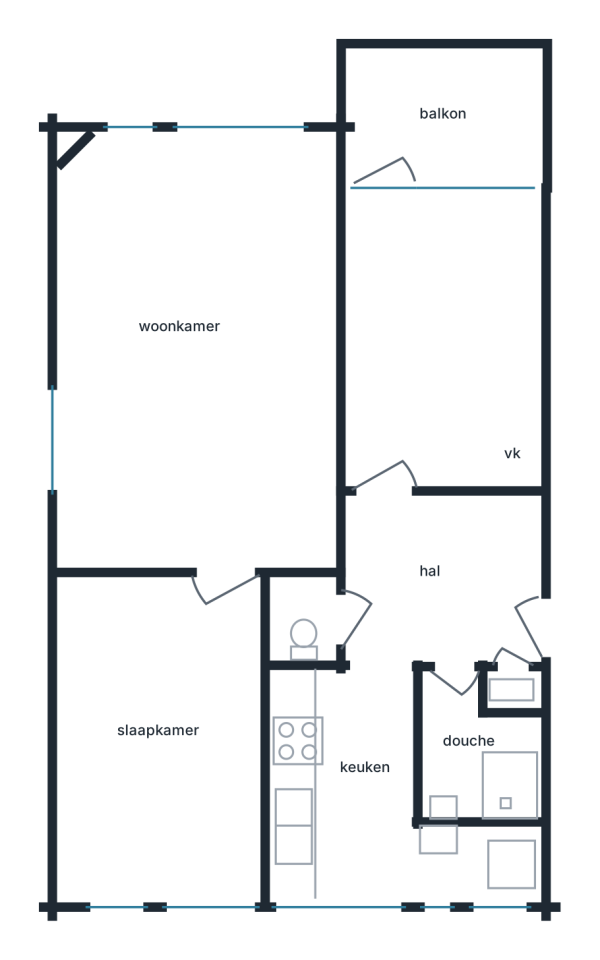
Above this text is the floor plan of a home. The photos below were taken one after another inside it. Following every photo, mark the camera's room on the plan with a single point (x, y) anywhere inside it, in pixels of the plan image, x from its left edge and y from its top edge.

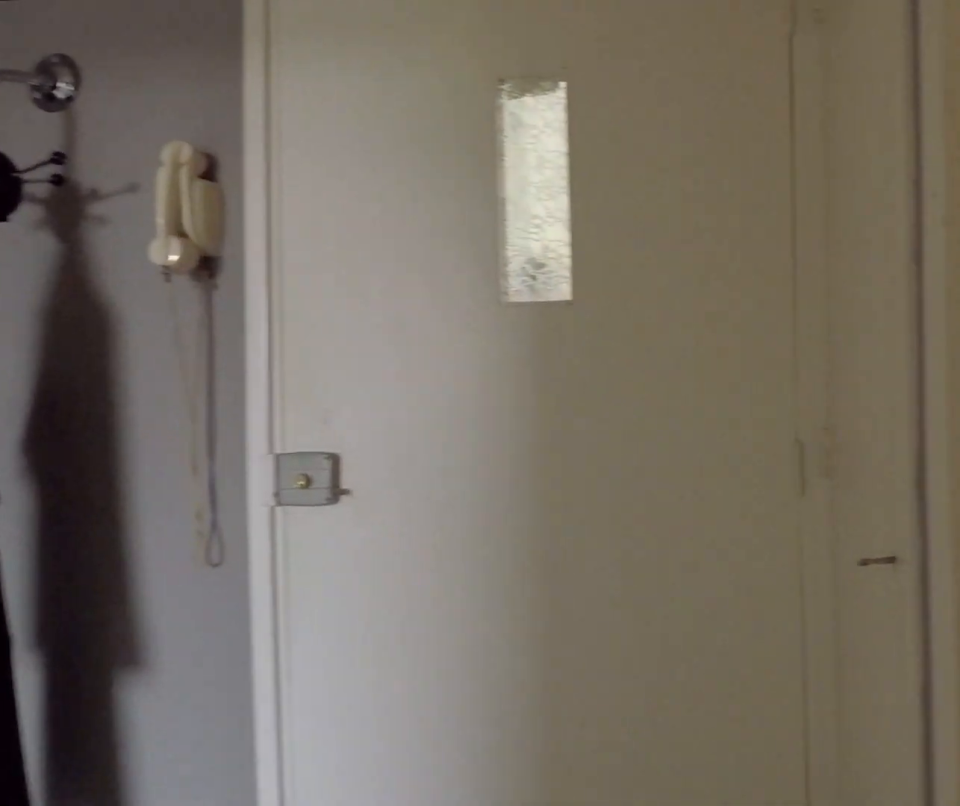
(442, 580)
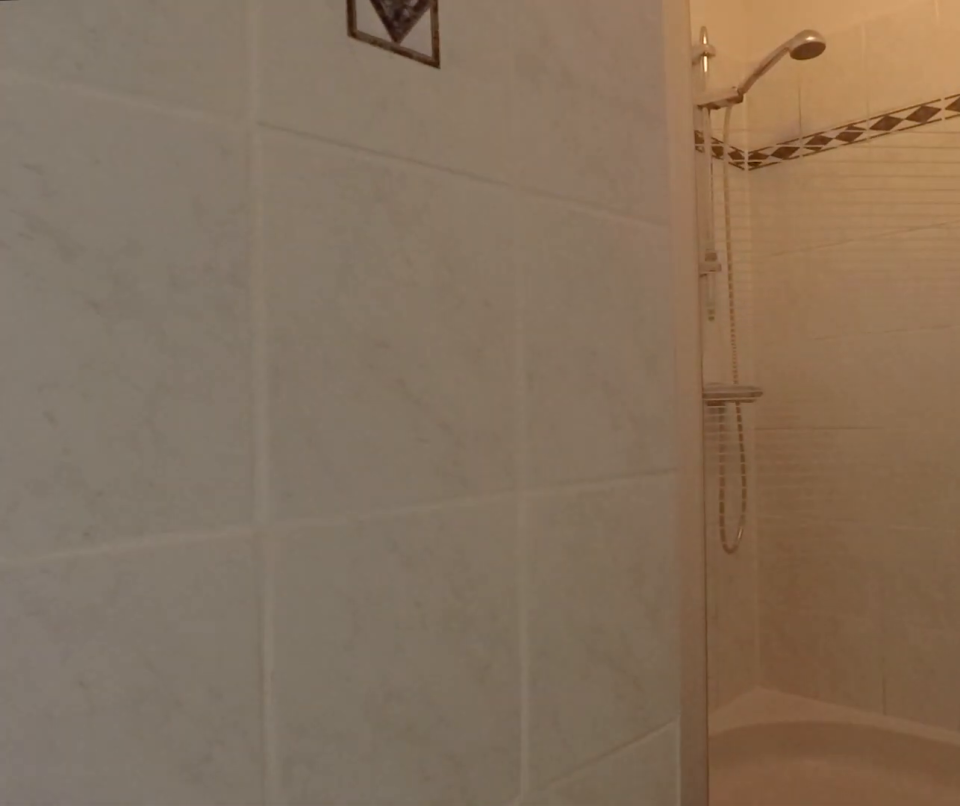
(474, 754)
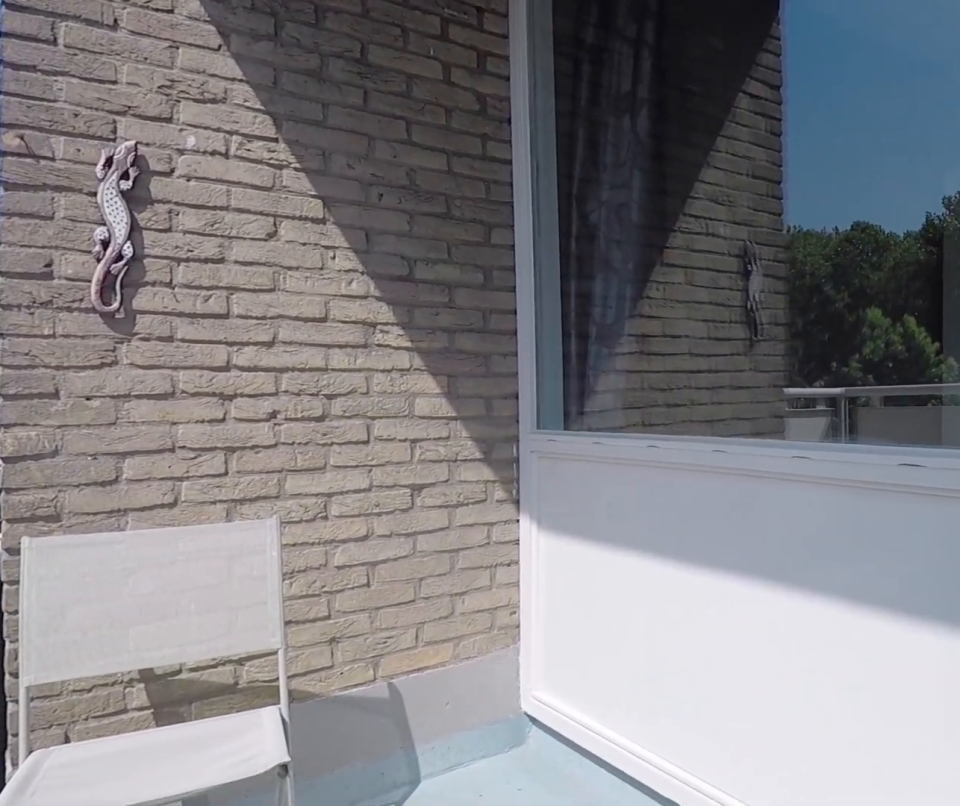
(444, 112)
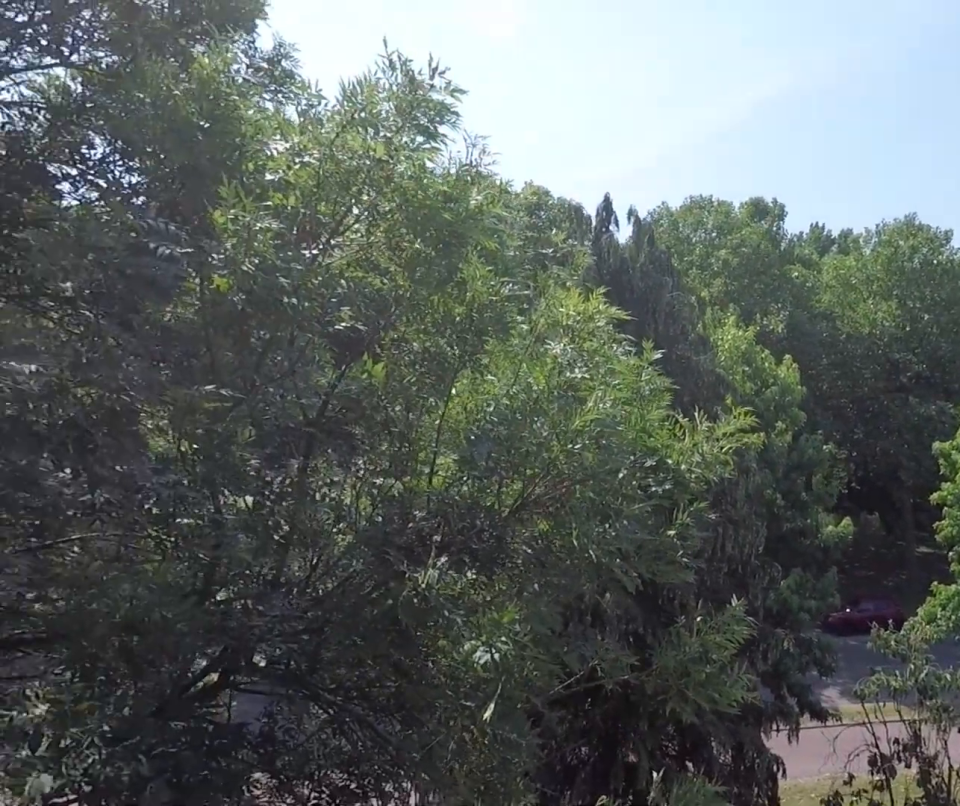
(444, 112)
